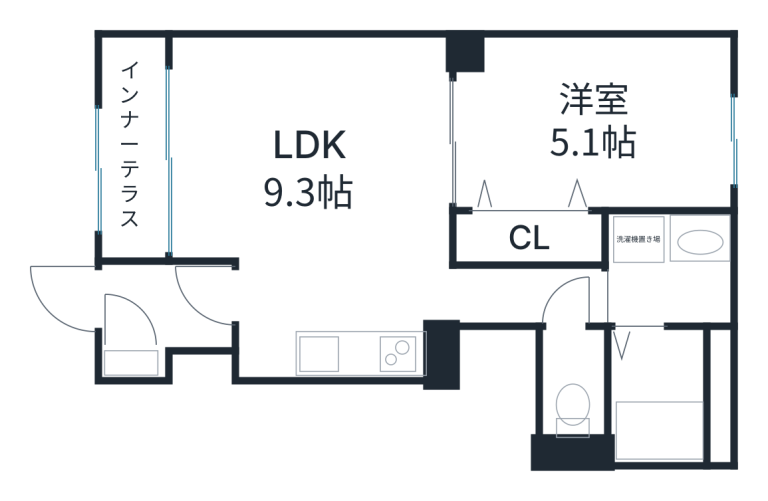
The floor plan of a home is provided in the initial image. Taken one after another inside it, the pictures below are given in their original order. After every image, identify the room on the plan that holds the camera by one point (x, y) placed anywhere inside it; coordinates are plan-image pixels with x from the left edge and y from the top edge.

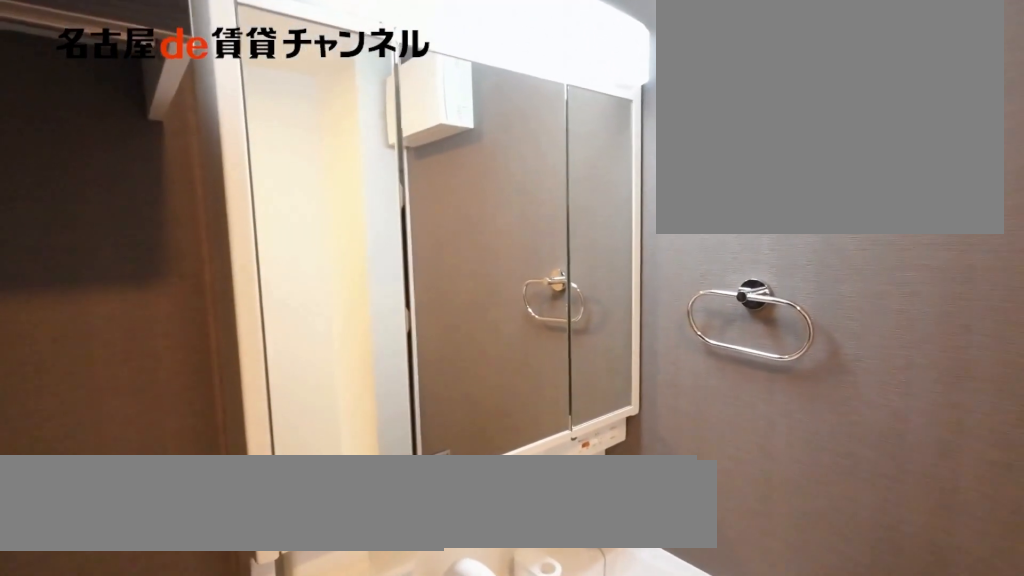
(667, 267)
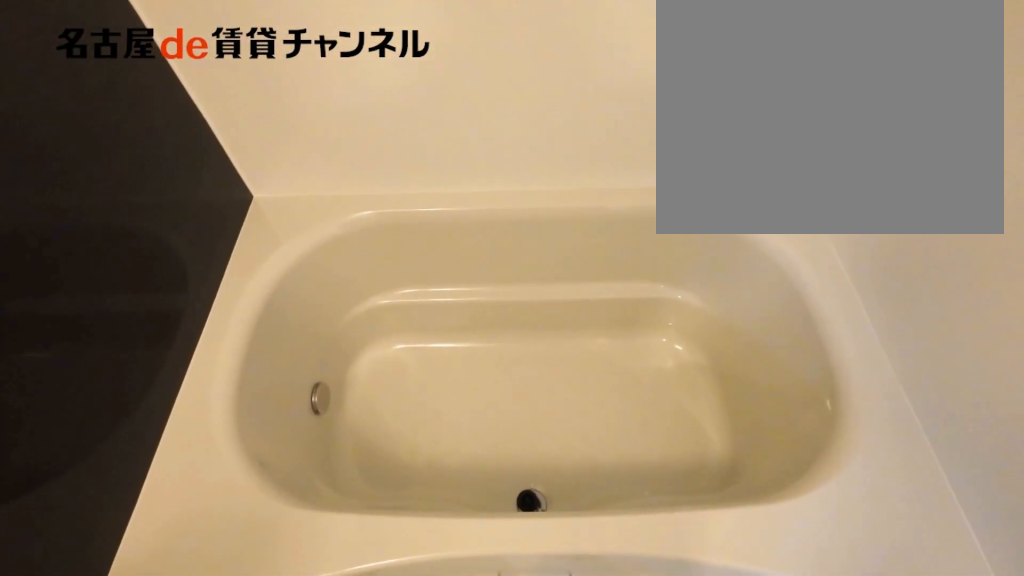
(667, 393)
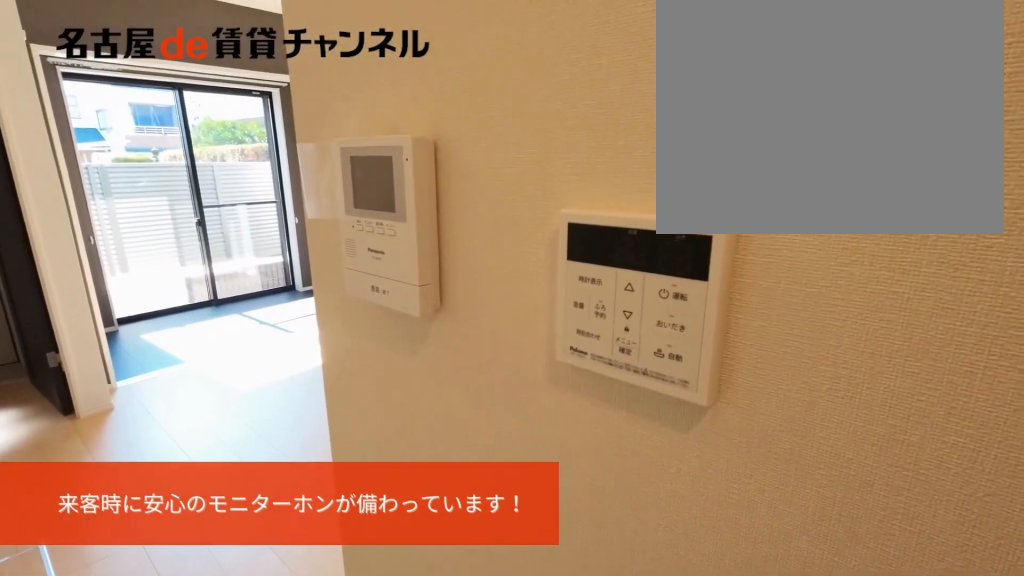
(319, 199)
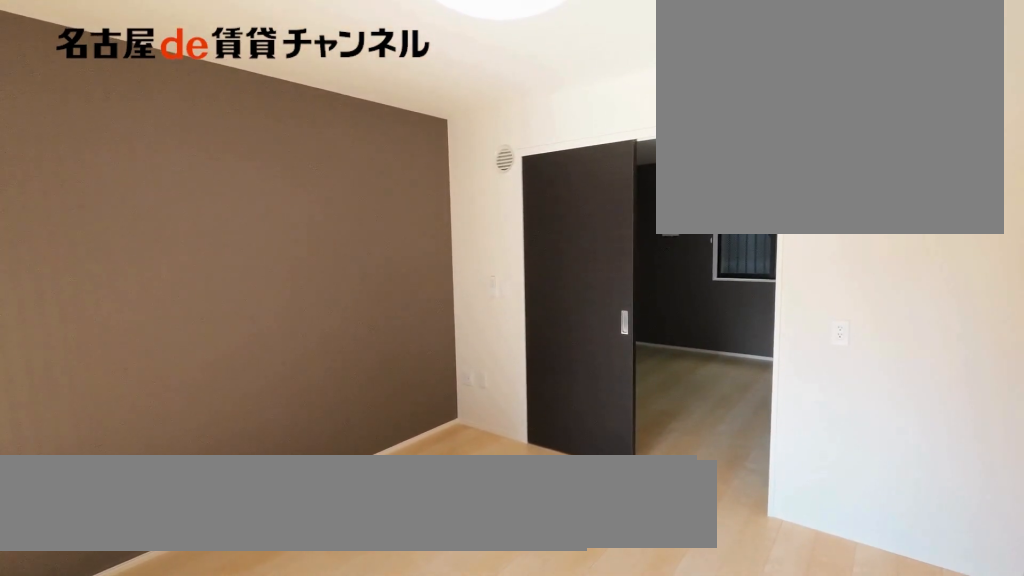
(319, 199)
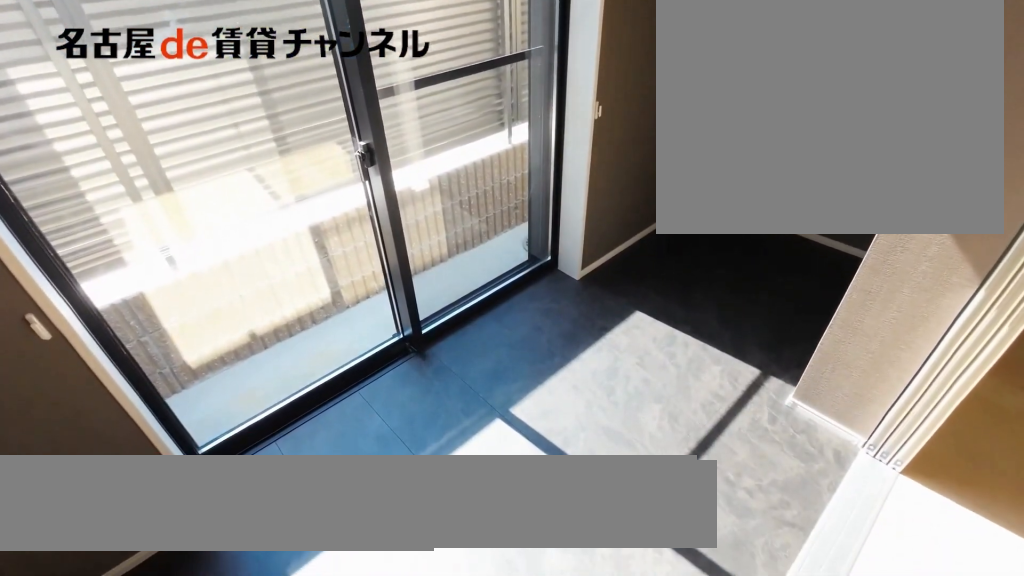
(132, 149)
